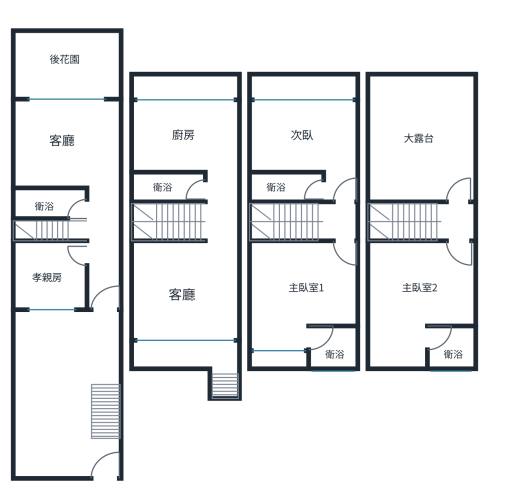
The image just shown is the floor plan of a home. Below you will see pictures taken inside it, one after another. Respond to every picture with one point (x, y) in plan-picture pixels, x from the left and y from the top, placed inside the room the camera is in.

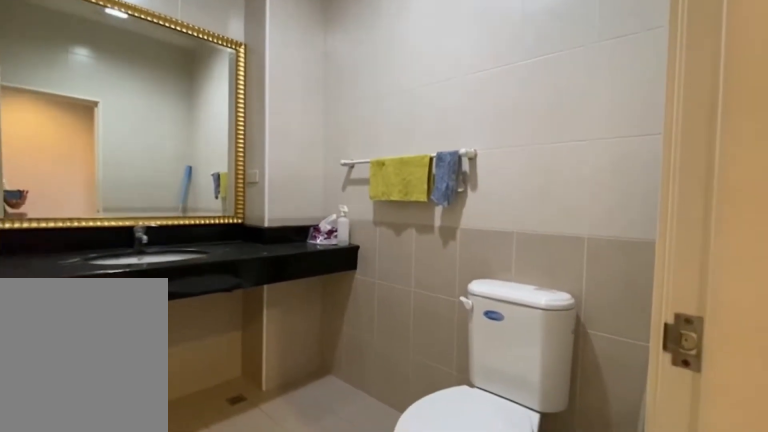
(171, 187)
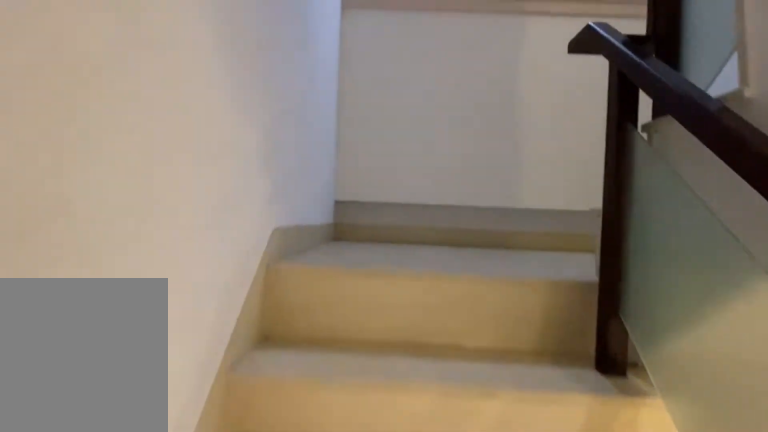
(175, 225)
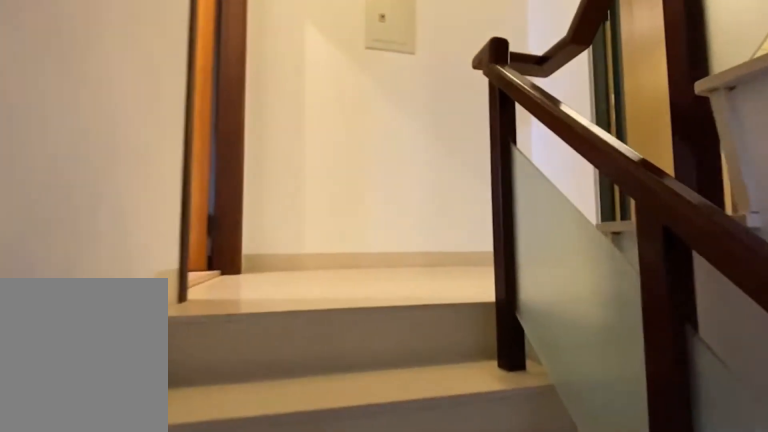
(286, 223)
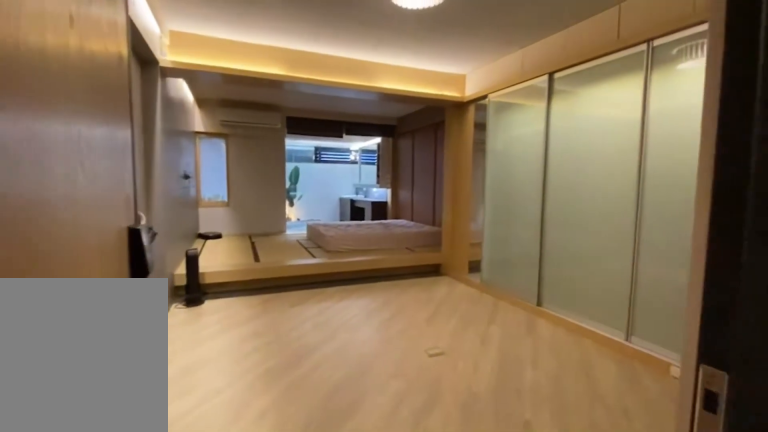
(298, 289)
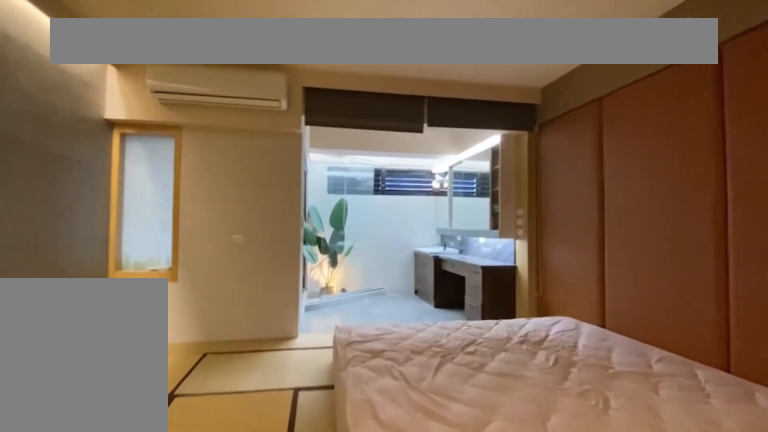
(297, 289)
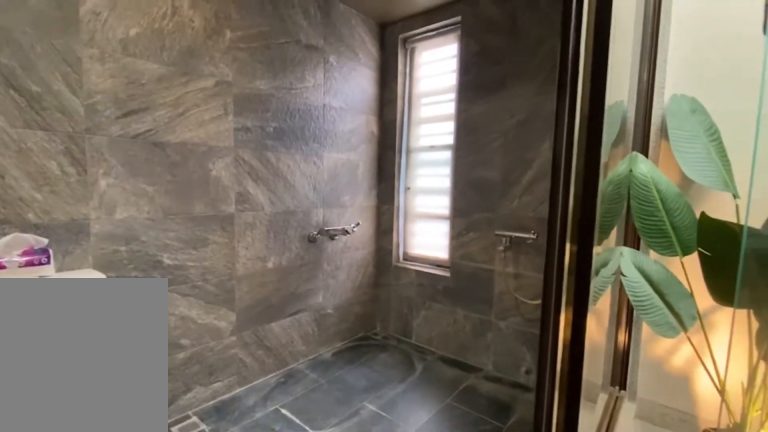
(335, 348)
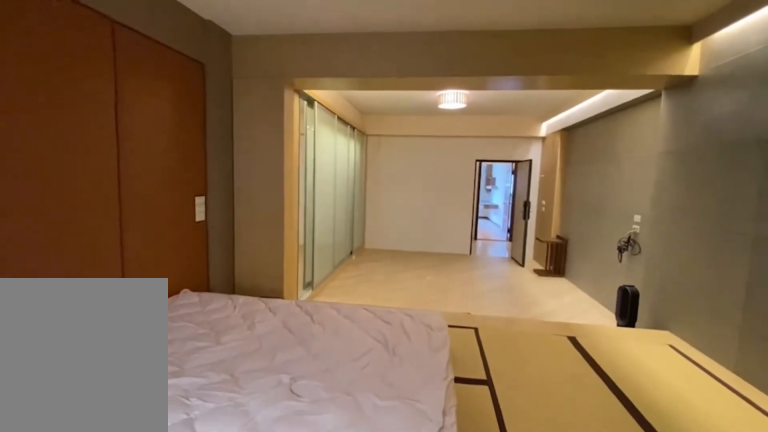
(306, 274)
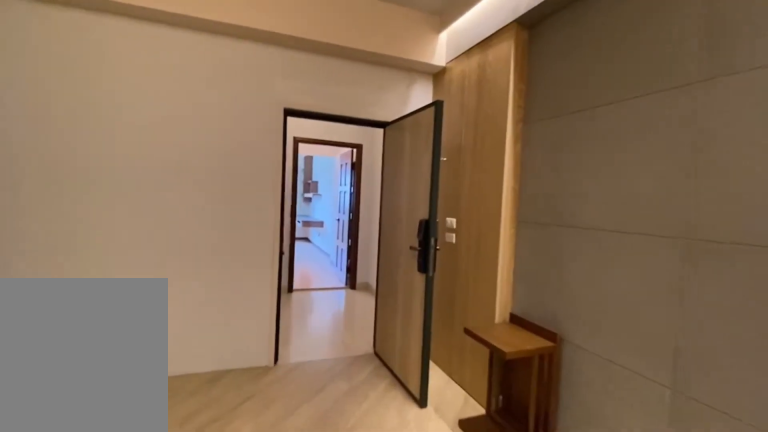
(307, 274)
